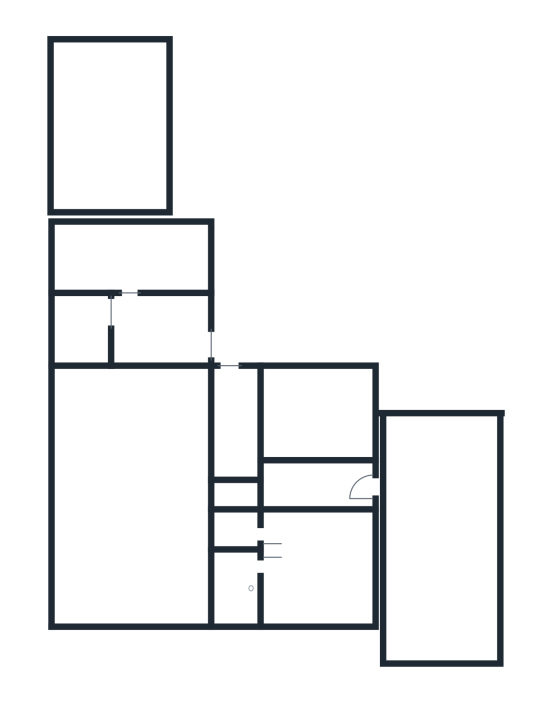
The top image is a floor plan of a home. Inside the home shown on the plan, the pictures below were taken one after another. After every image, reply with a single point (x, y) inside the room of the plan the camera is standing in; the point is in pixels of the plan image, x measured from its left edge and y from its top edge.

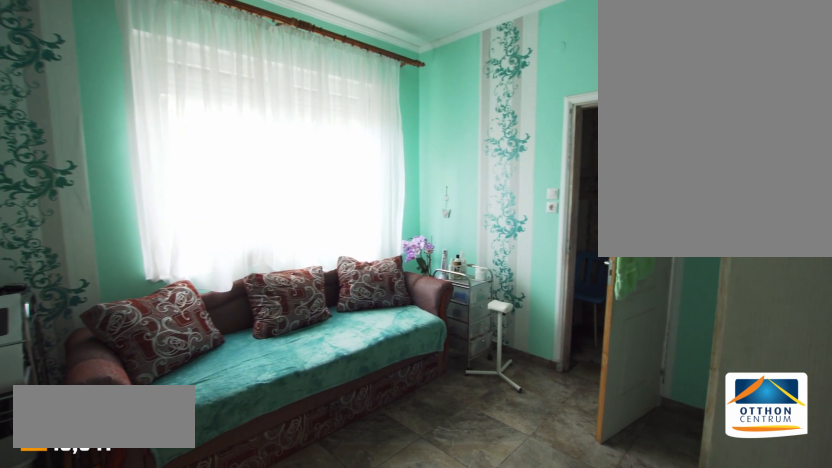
(313, 572)
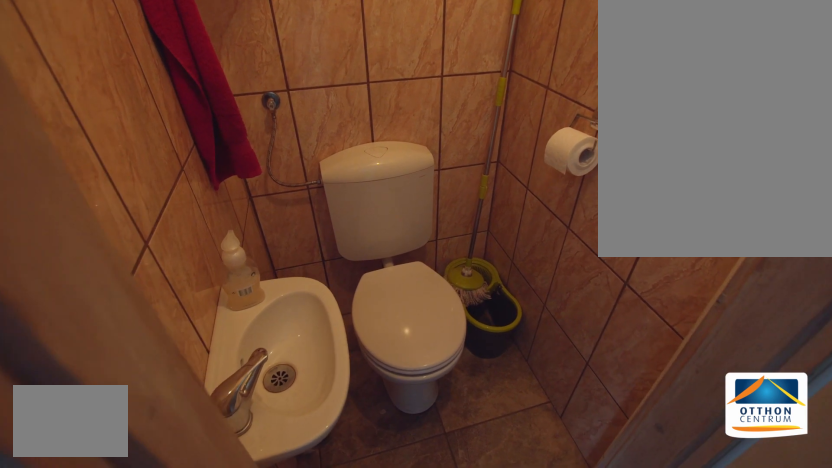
(233, 529)
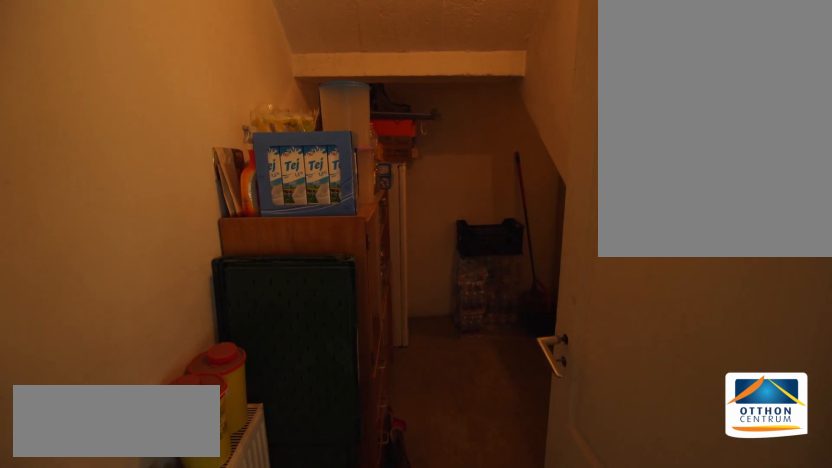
(232, 422)
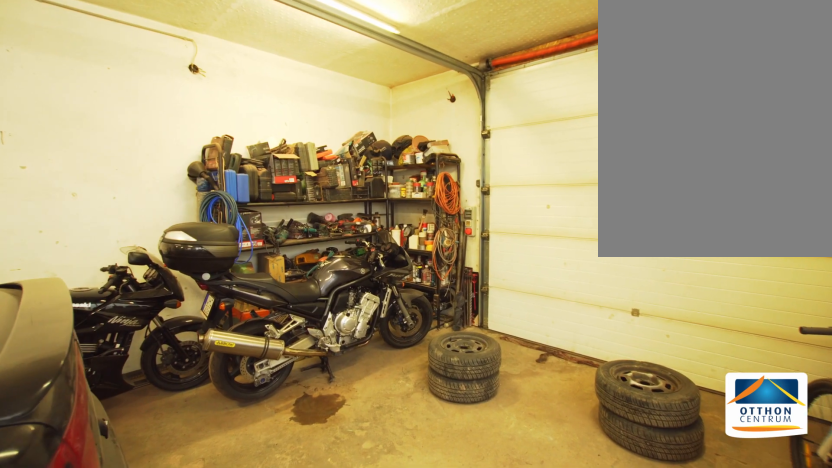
(133, 499)
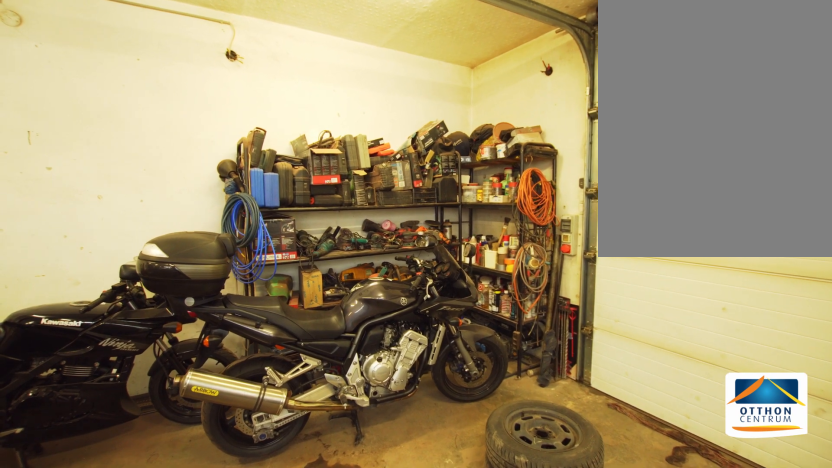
(133, 500)
